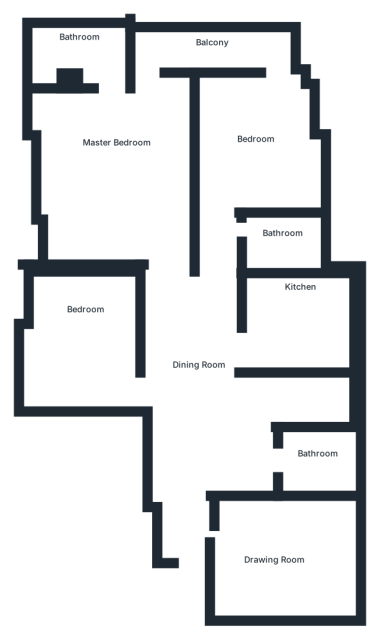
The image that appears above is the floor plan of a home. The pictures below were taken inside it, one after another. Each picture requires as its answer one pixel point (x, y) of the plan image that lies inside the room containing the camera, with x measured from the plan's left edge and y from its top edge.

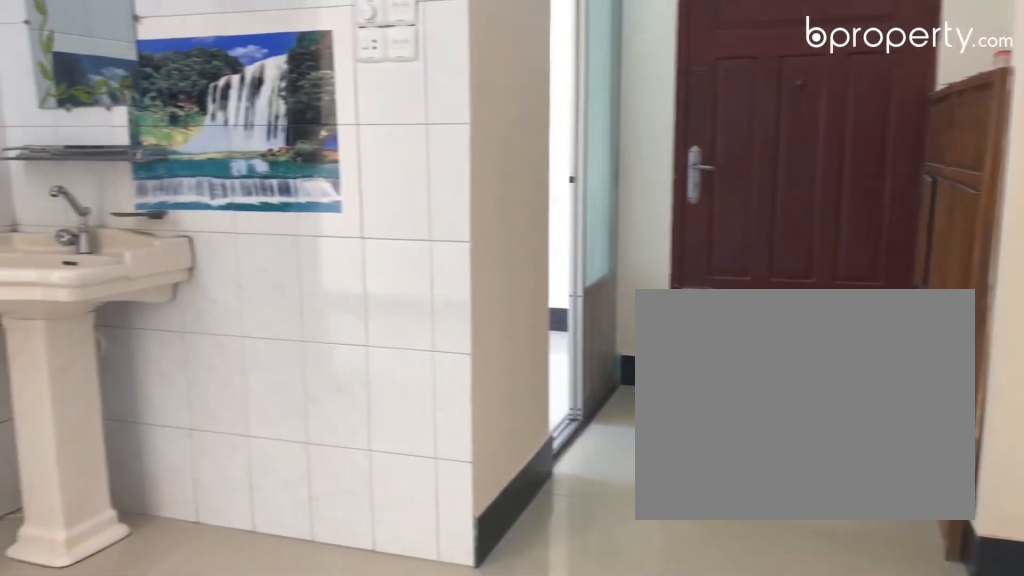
(194, 384)
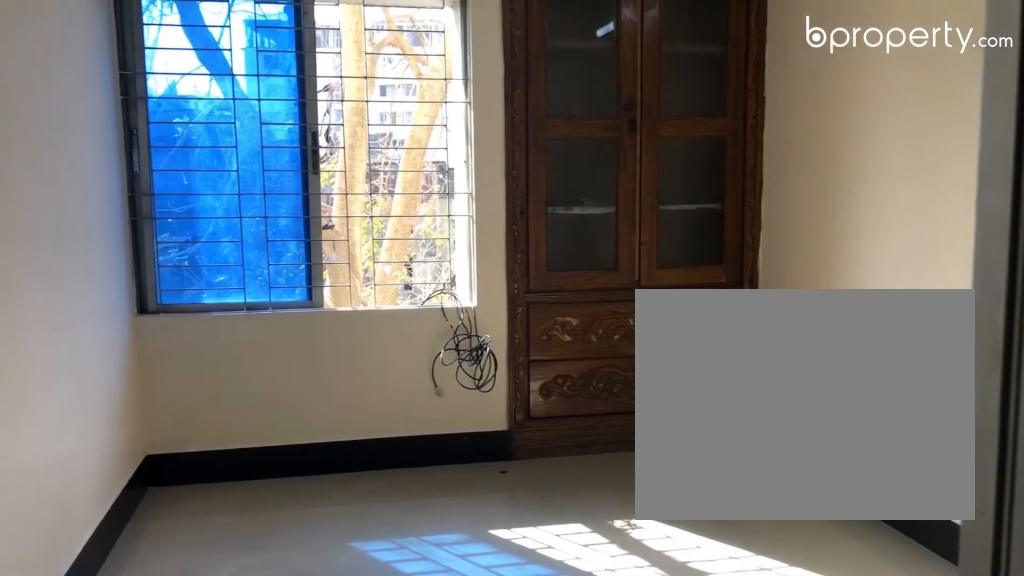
(275, 555)
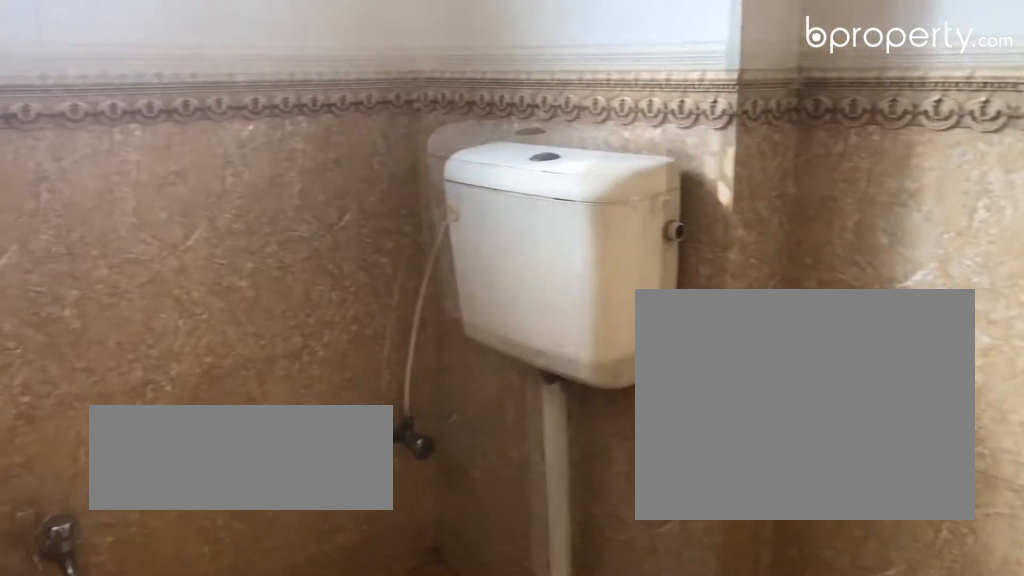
(321, 466)
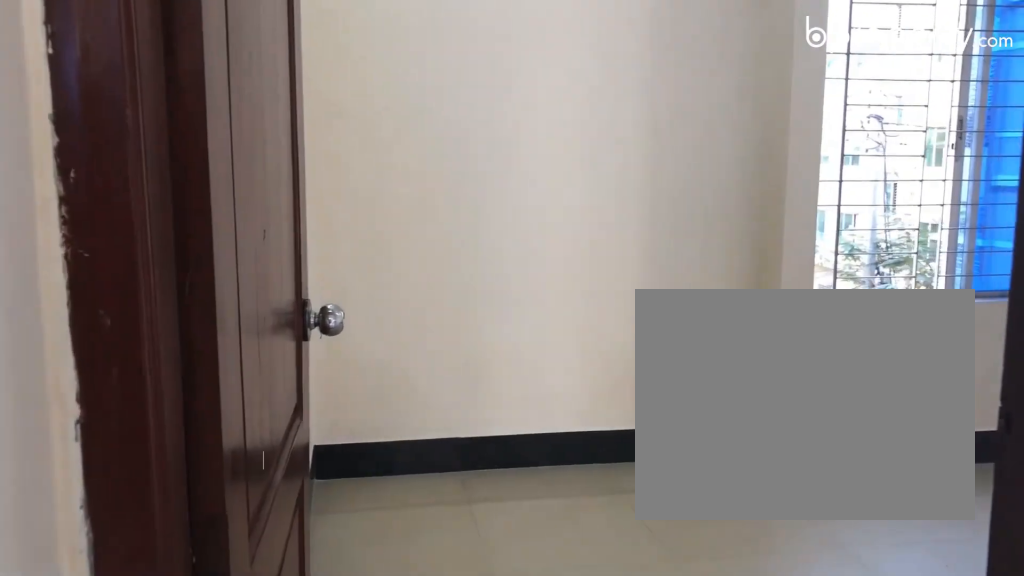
(175, 383)
